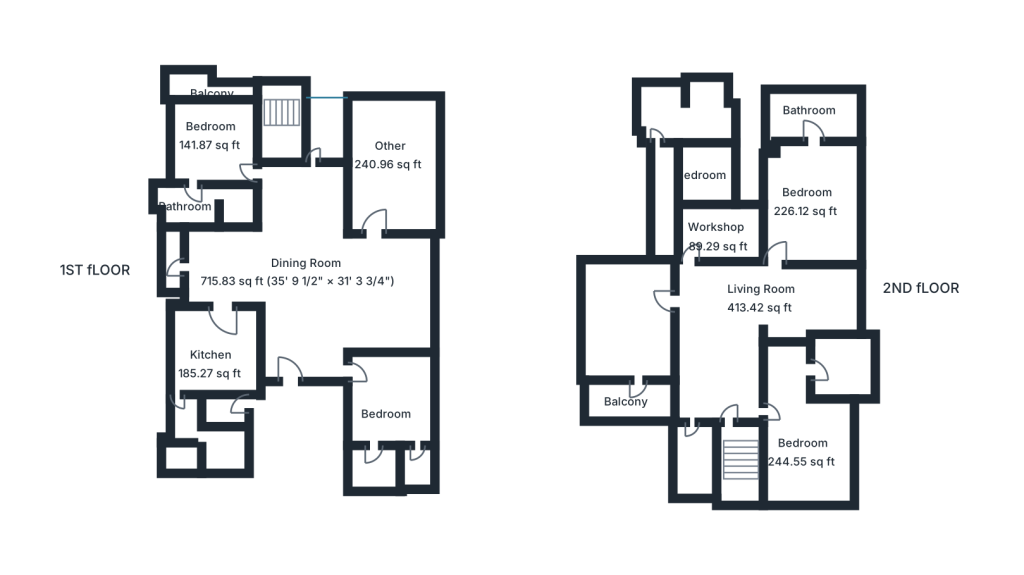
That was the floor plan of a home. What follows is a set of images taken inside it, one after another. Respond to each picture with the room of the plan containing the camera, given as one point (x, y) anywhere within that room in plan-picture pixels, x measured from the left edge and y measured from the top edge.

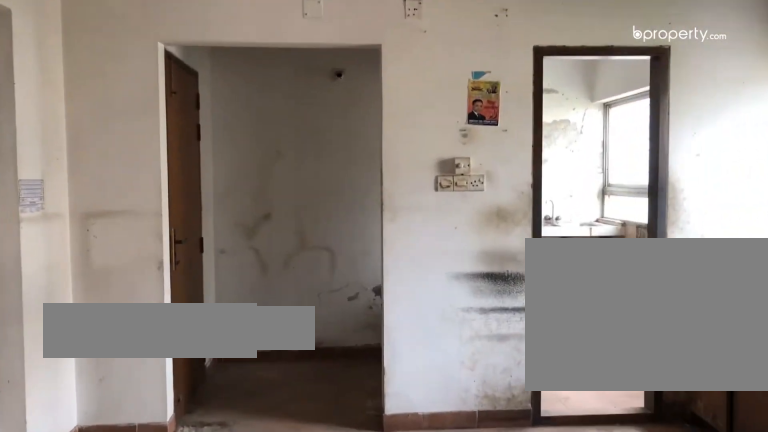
(216, 357)
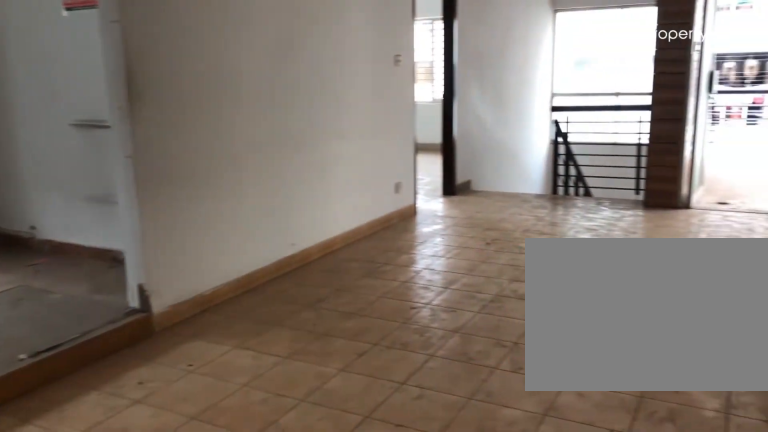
(724, 352)
